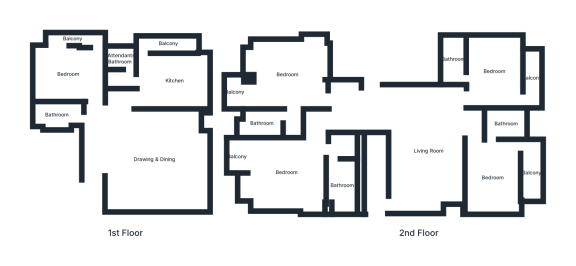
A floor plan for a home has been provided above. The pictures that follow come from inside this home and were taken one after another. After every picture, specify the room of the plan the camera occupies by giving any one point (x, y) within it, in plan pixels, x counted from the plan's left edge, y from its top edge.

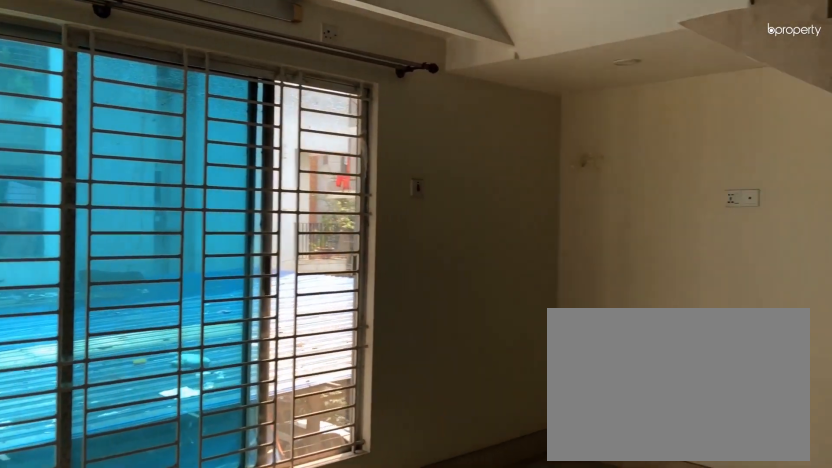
(155, 160)
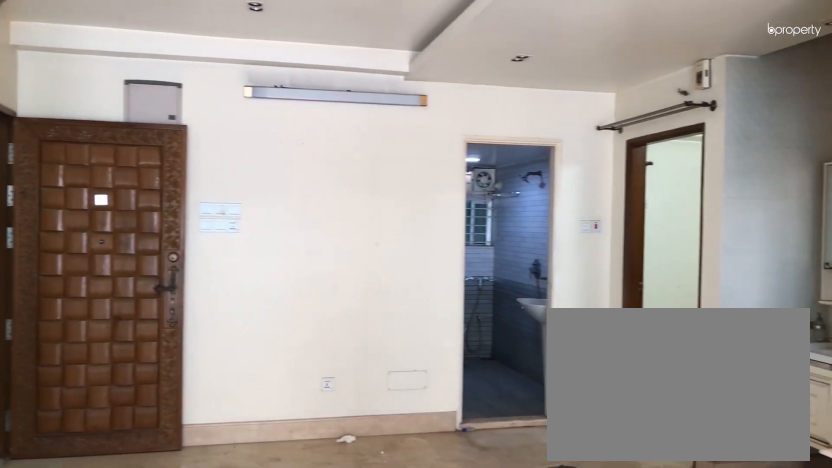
(155, 160)
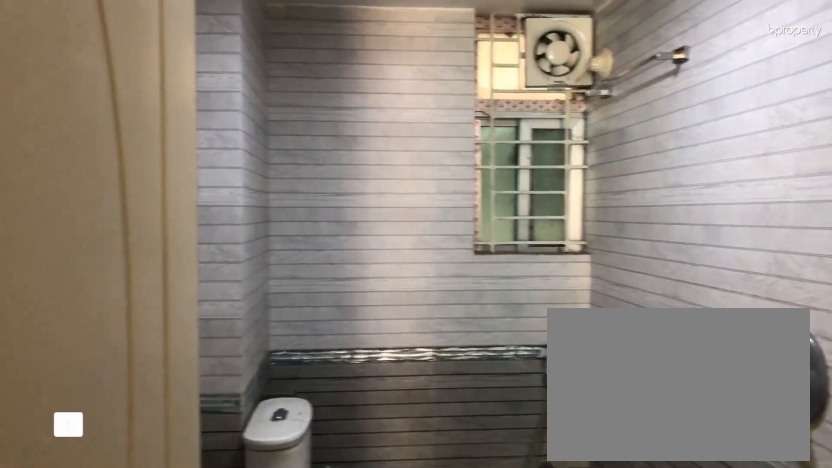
(56, 115)
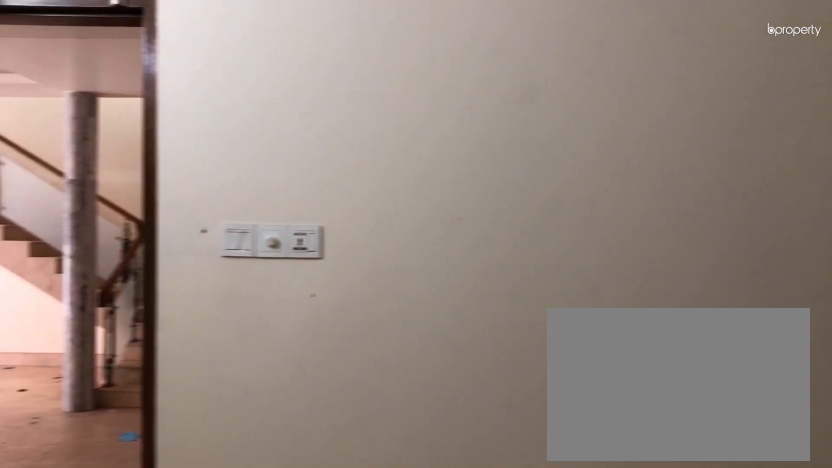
(68, 73)
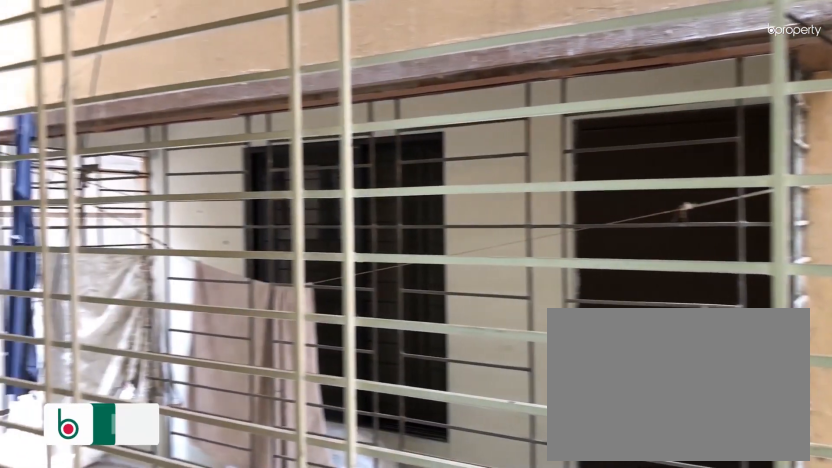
(72, 38)
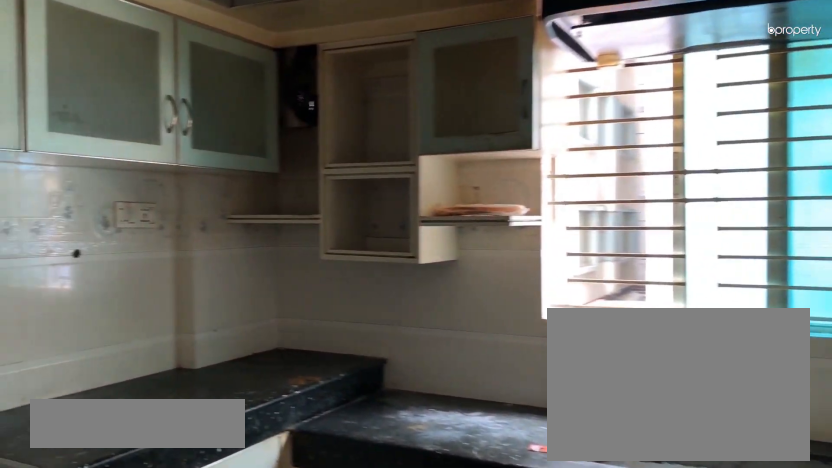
(173, 81)
